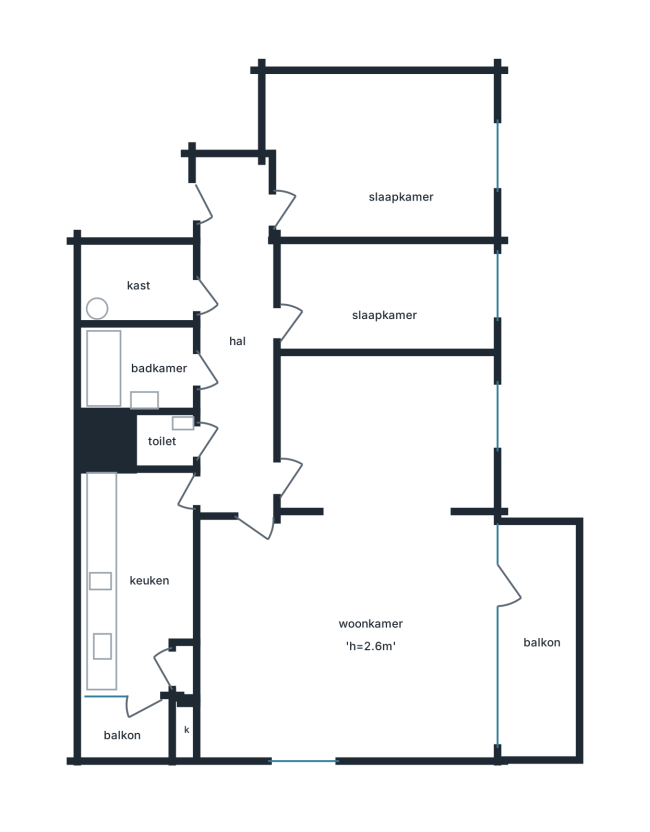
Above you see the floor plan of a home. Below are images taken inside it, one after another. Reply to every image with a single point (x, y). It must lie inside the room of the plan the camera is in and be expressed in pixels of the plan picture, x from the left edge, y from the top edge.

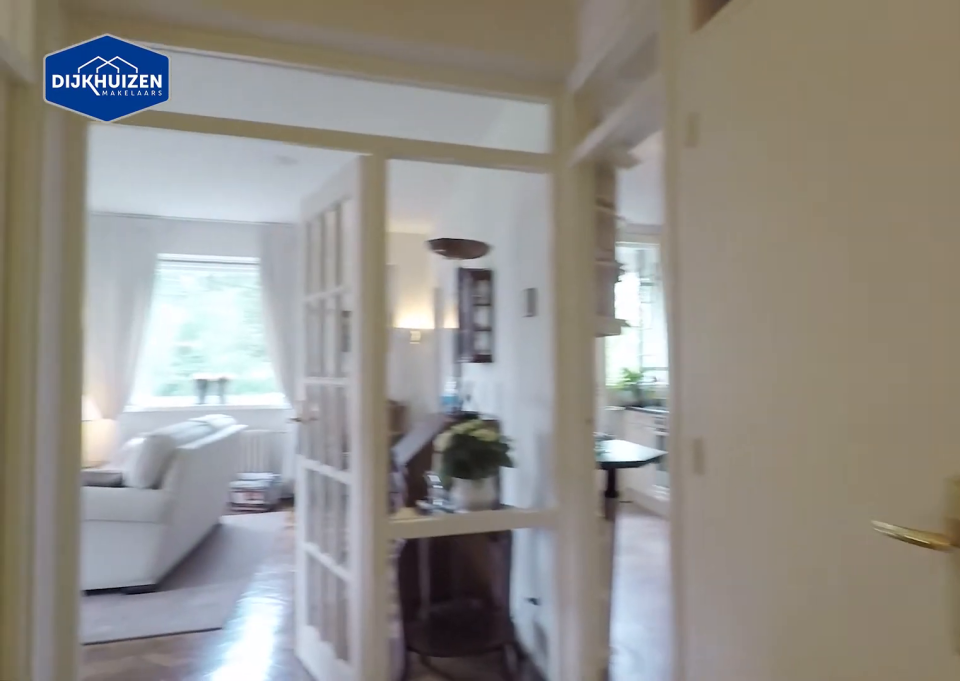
(237, 341)
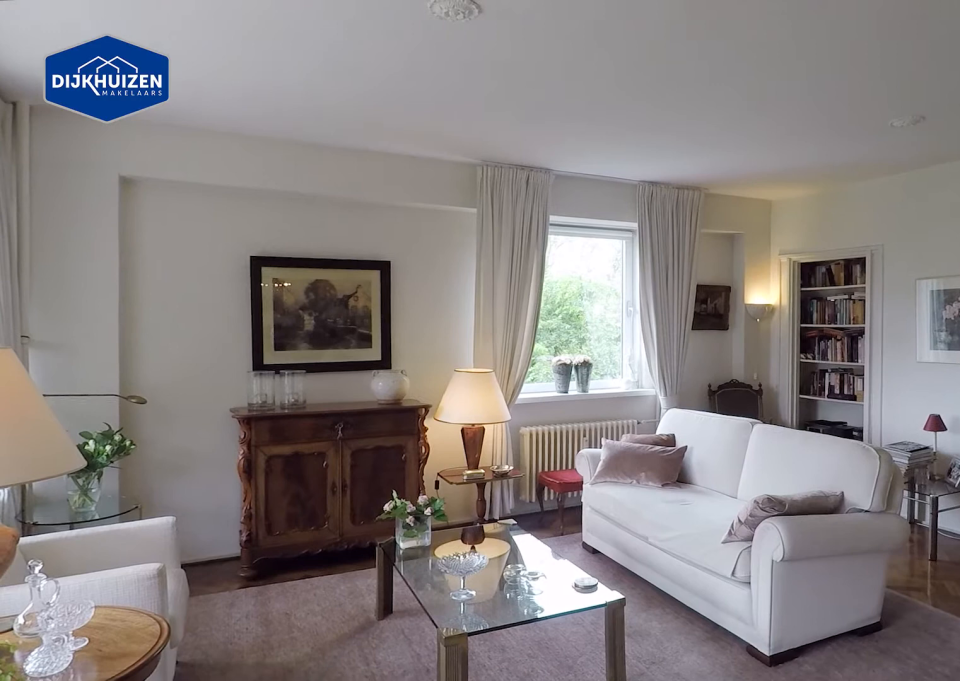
(357, 570)
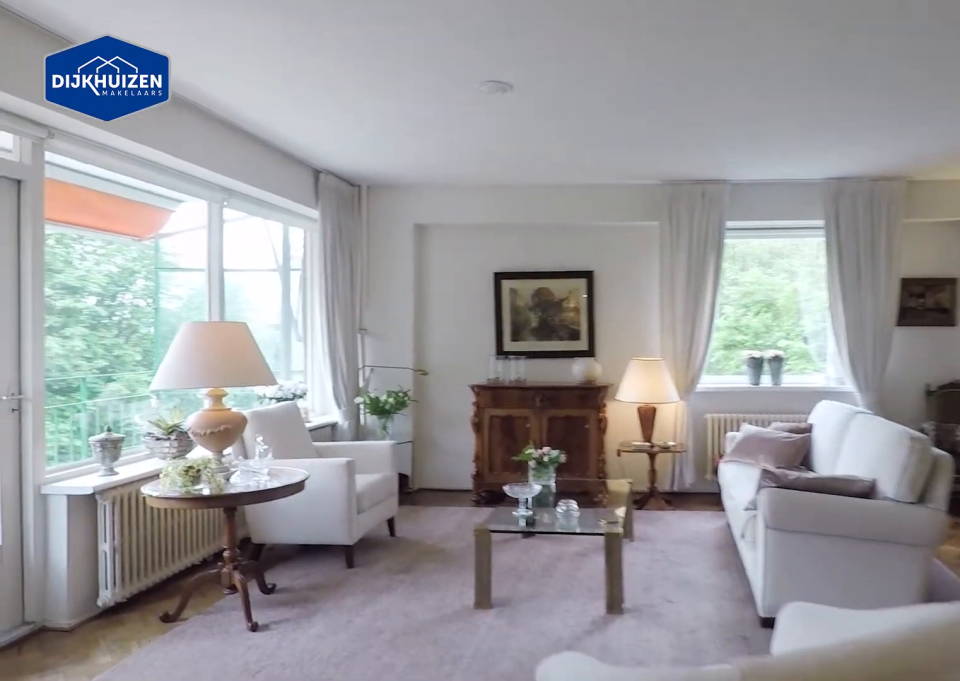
(357, 570)
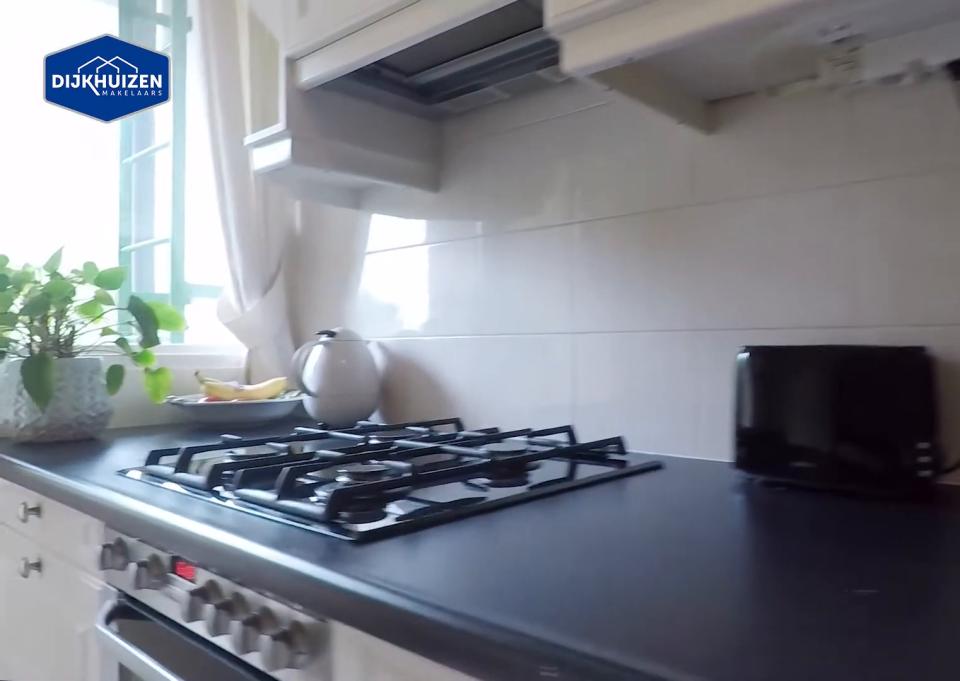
(131, 578)
